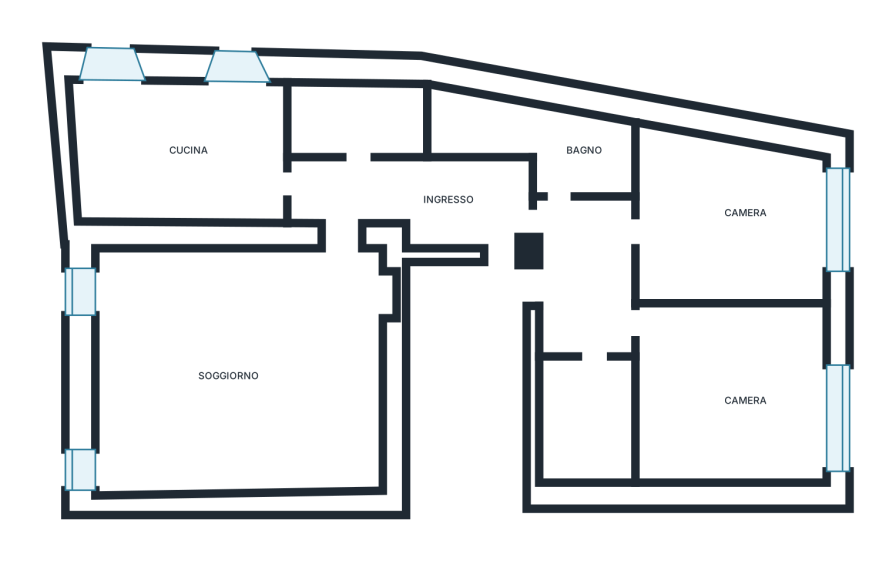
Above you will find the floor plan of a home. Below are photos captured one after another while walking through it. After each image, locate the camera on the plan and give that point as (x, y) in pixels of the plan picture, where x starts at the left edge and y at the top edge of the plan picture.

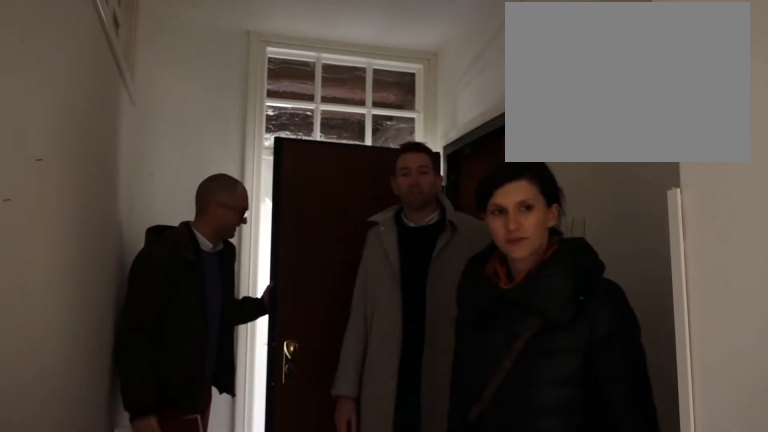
(415, 211)
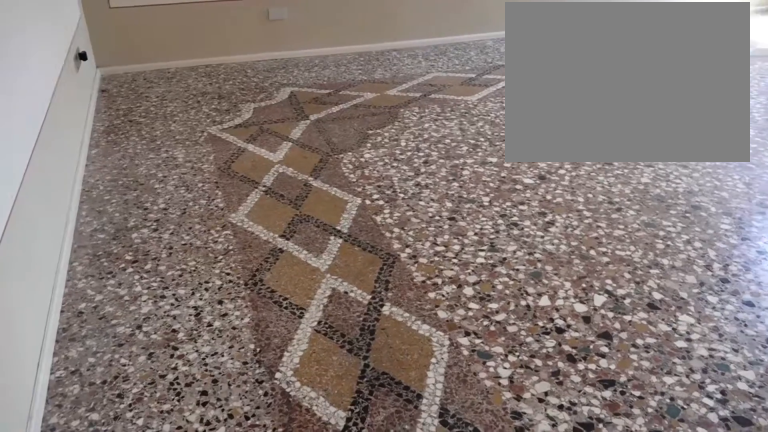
(340, 294)
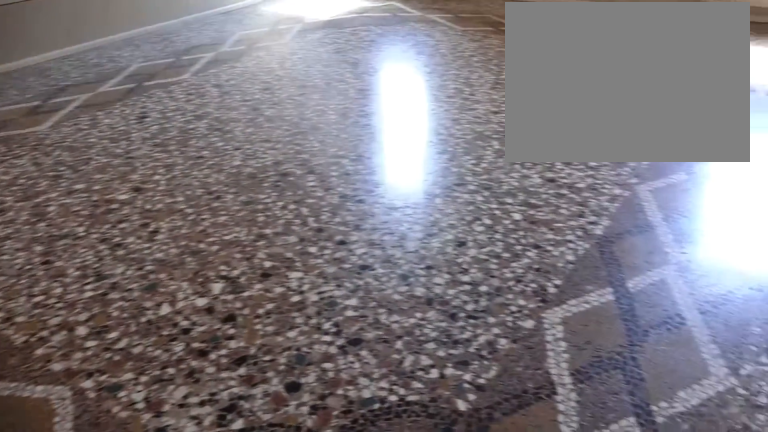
(339, 294)
